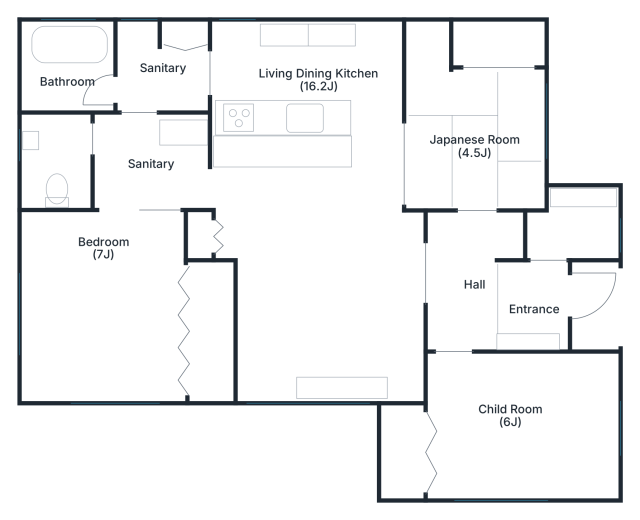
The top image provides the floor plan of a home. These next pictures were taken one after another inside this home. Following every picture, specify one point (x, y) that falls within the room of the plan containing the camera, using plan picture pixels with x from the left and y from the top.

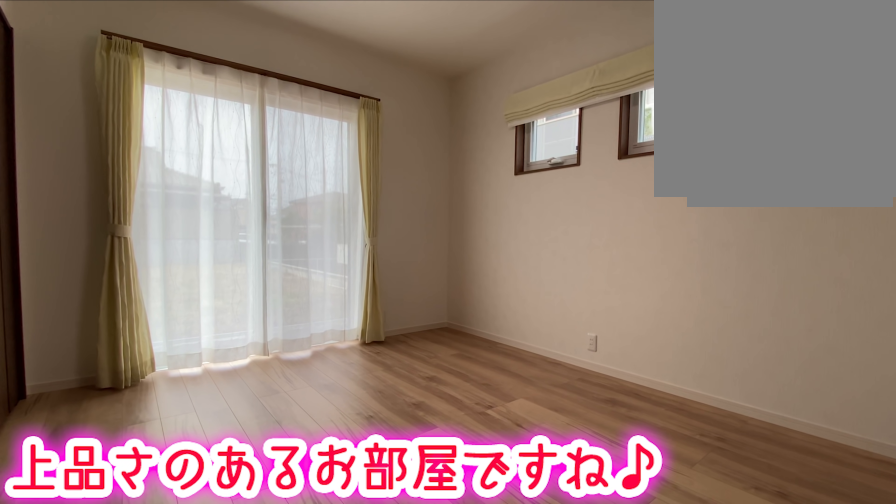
(40, 315)
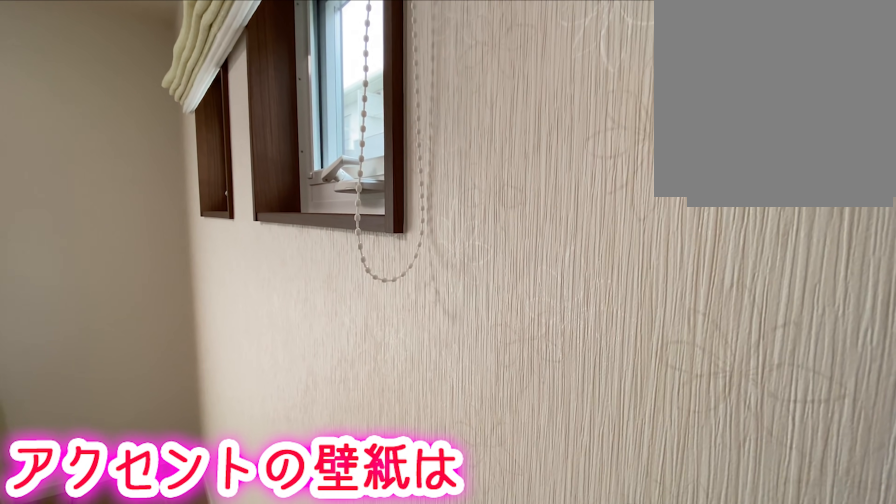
(104, 320)
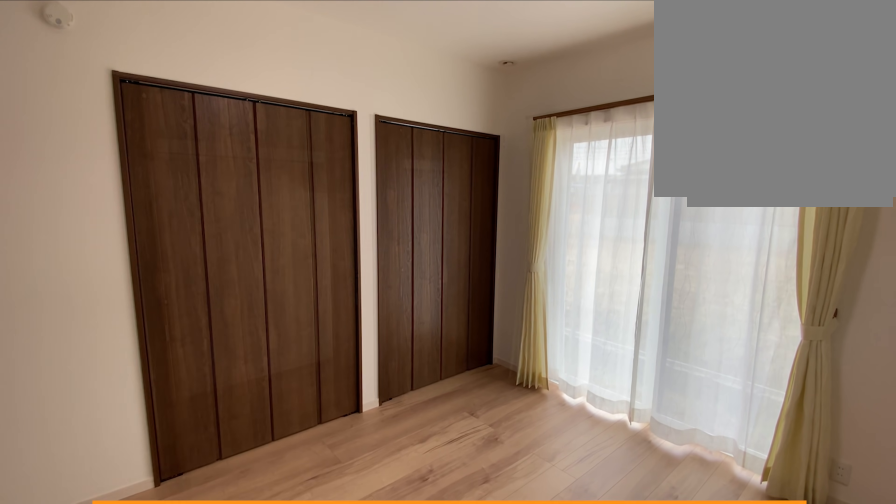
(104, 320)
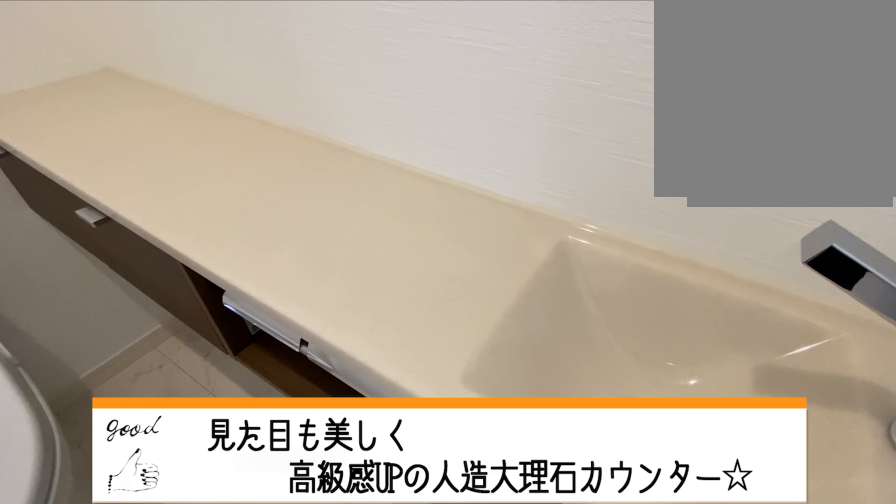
(60, 163)
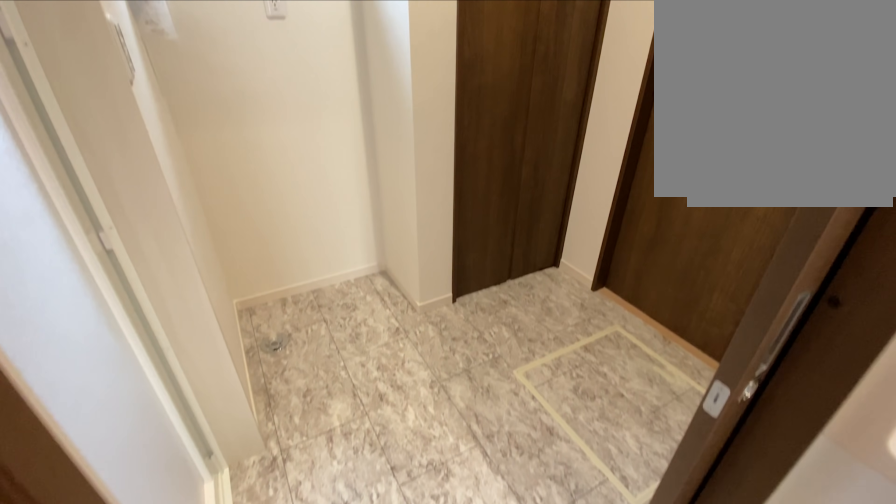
(159, 78)
